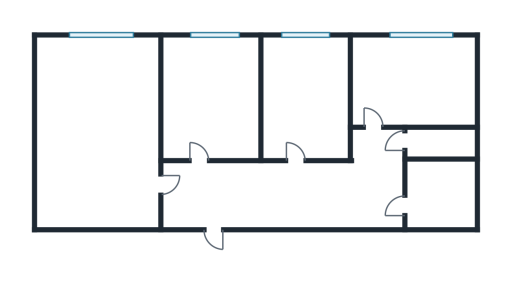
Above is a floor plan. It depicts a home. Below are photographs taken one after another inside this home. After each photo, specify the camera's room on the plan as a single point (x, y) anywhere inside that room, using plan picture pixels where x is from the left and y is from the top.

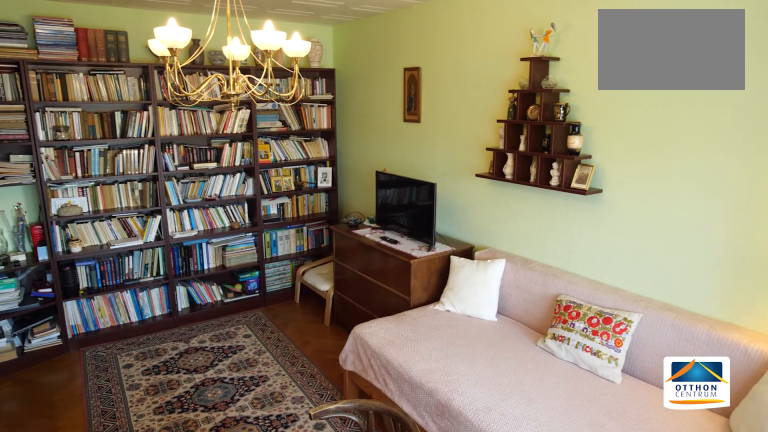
(93, 196)
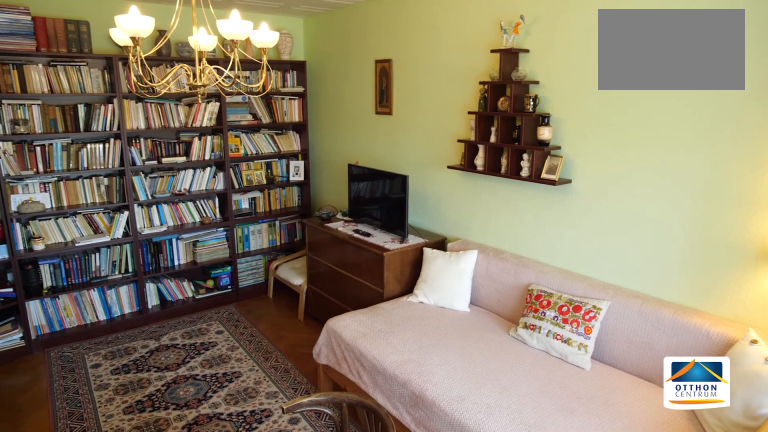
(93, 199)
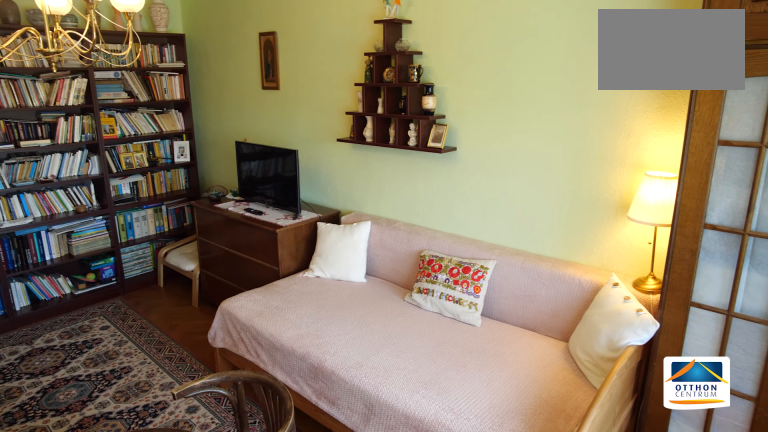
(94, 210)
